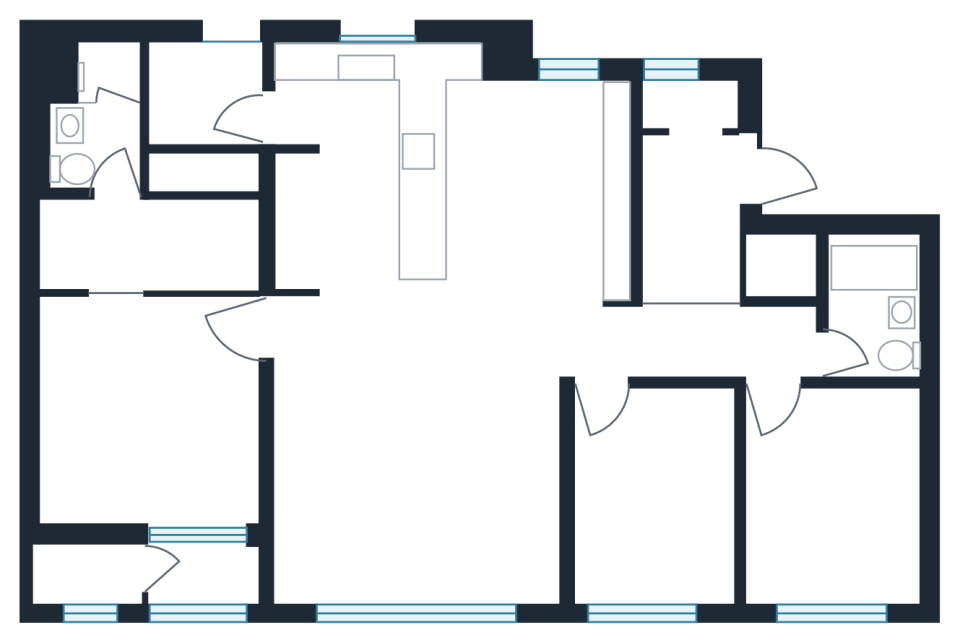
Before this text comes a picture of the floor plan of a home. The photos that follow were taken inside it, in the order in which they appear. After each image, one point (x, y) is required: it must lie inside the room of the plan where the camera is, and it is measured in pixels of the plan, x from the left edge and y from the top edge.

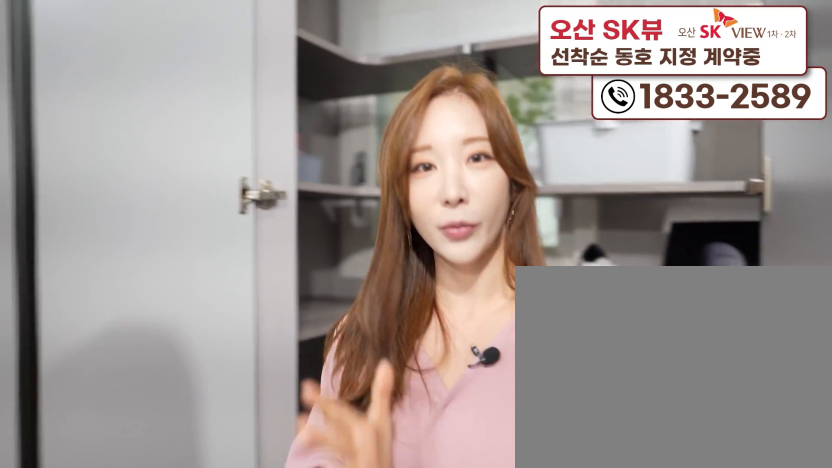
(699, 191)
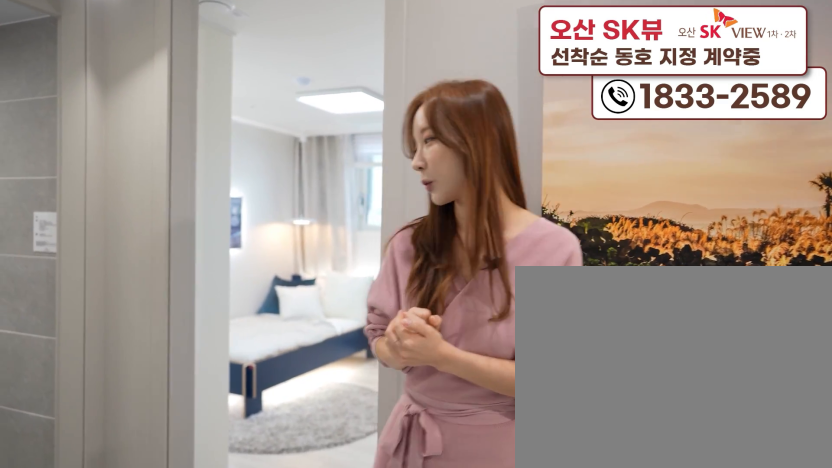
(699, 191)
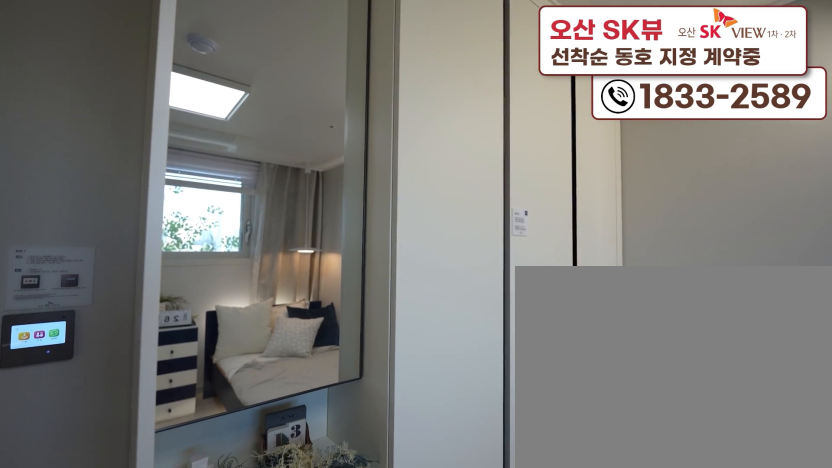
(824, 547)
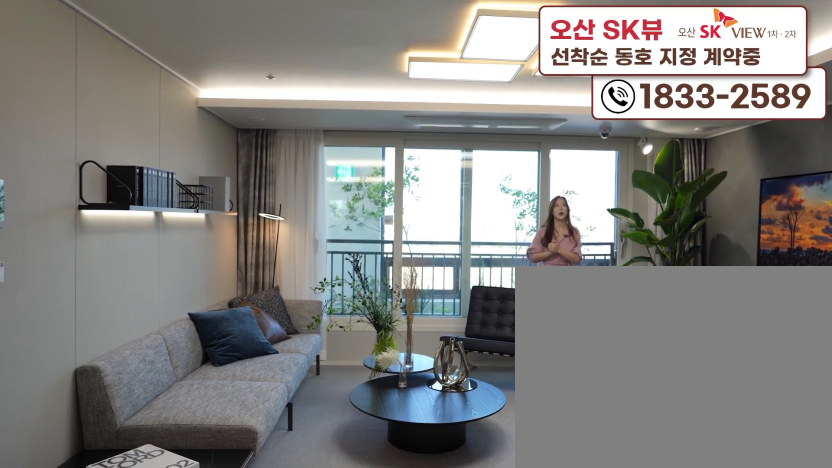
(421, 529)
